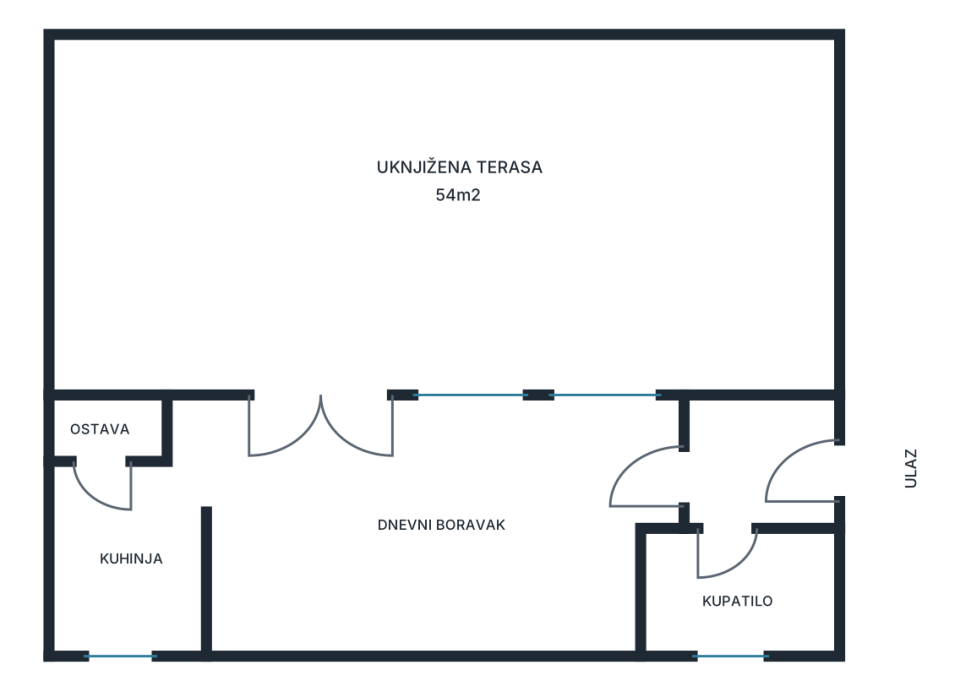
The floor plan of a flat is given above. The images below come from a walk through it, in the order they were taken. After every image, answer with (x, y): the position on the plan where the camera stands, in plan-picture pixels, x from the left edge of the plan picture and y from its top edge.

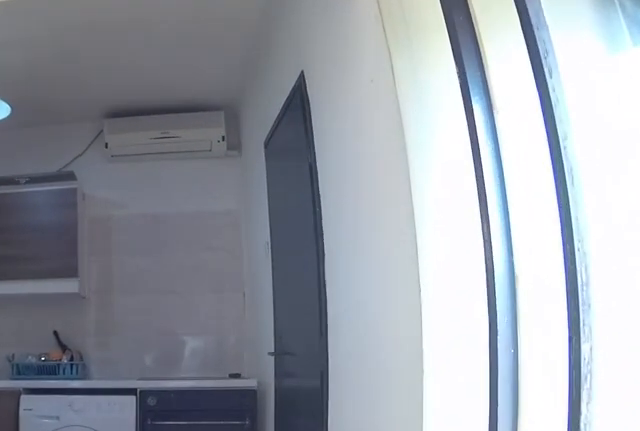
(366, 473)
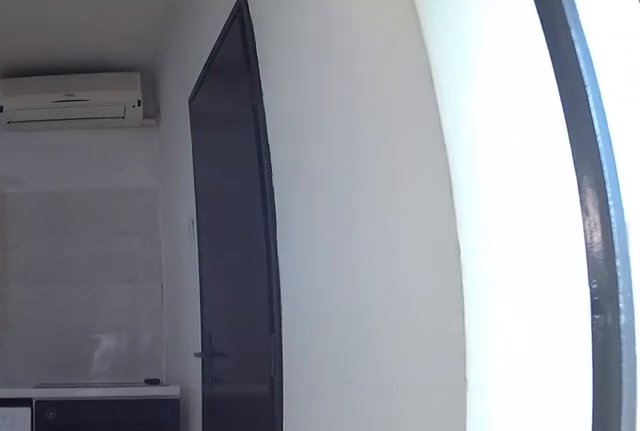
(312, 473)
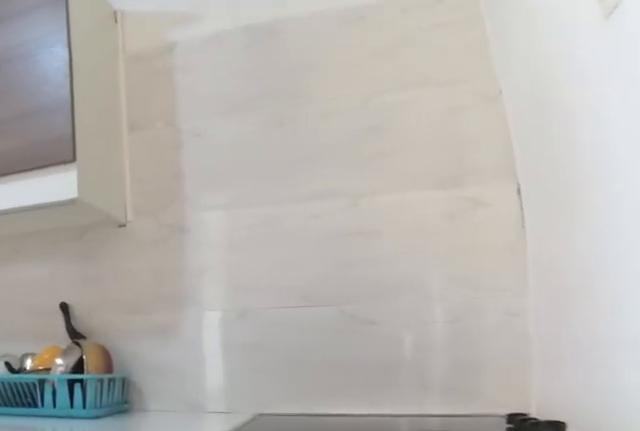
(130, 590)
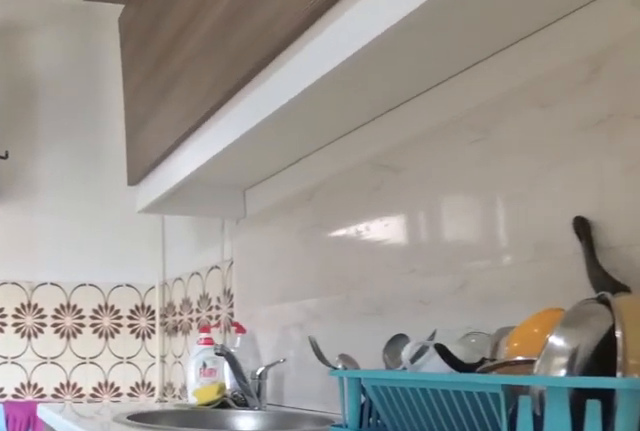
(123, 450)
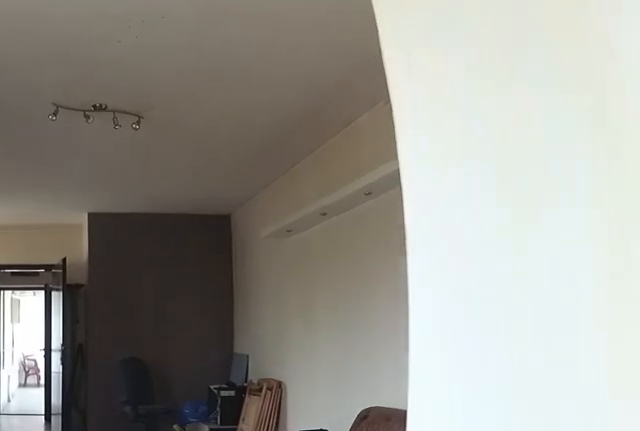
(166, 471)
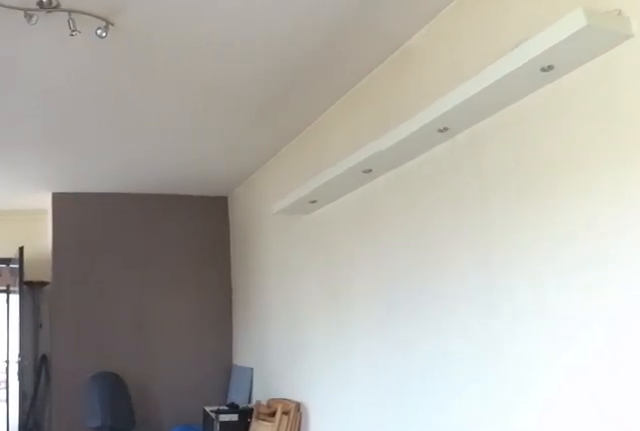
(266, 471)
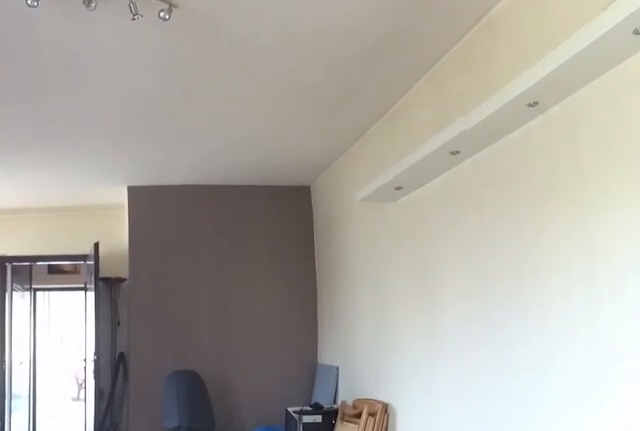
(266, 471)
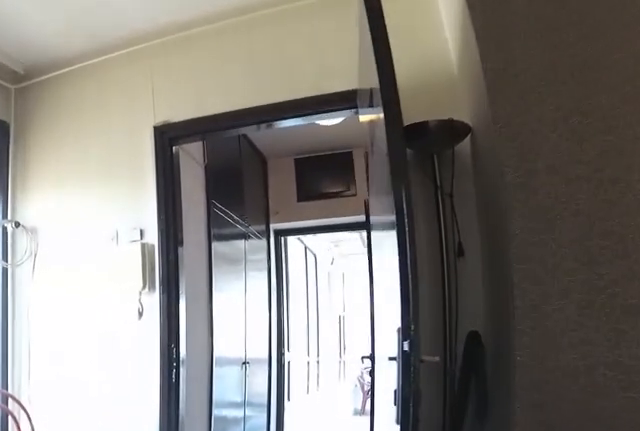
(469, 509)
